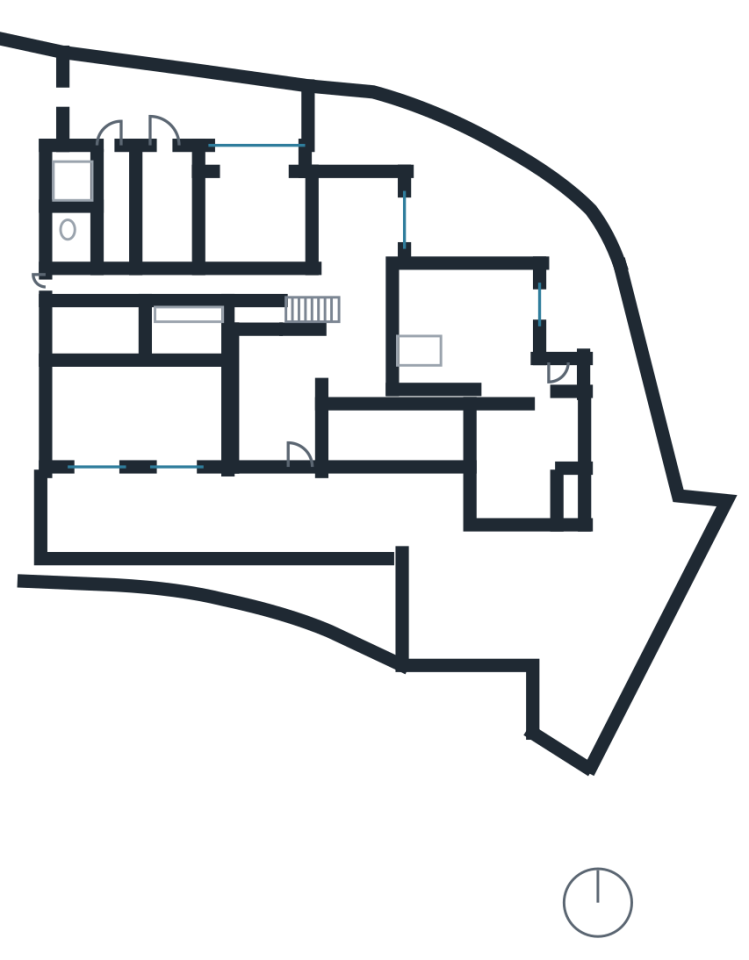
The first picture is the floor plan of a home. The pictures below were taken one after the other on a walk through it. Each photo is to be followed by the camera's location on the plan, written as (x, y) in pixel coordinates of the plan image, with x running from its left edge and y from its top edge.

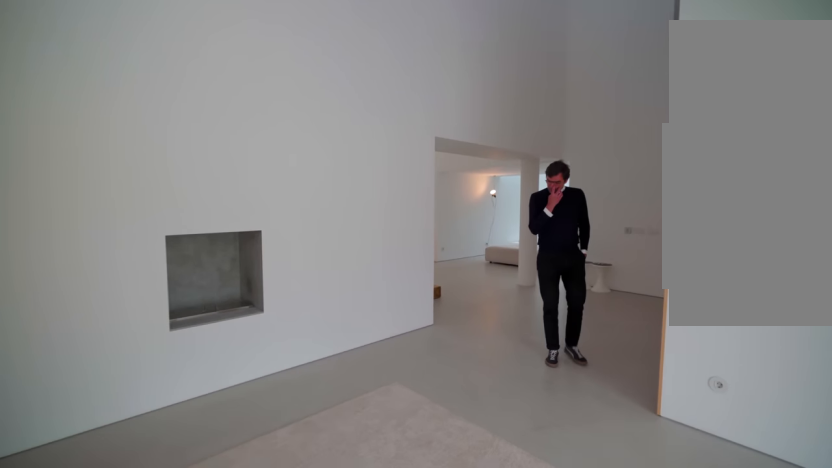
(250, 388)
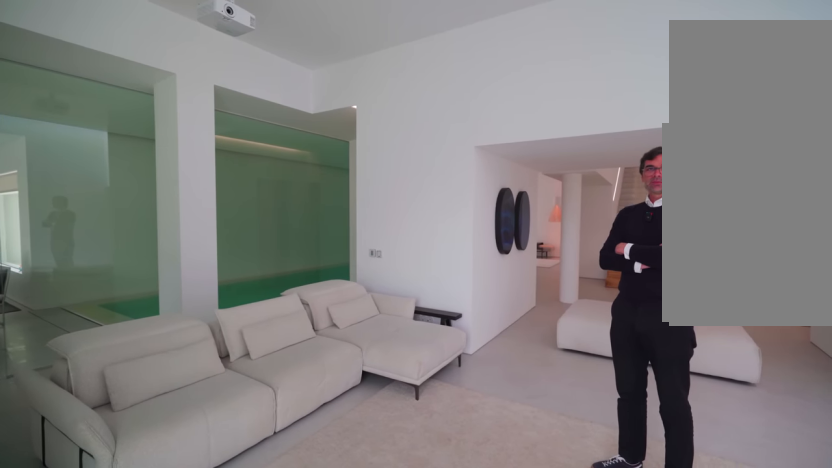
(509, 305)
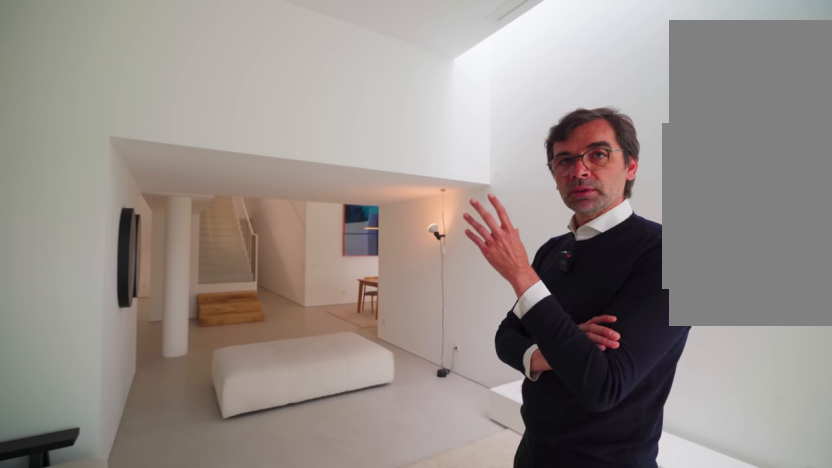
(515, 347)
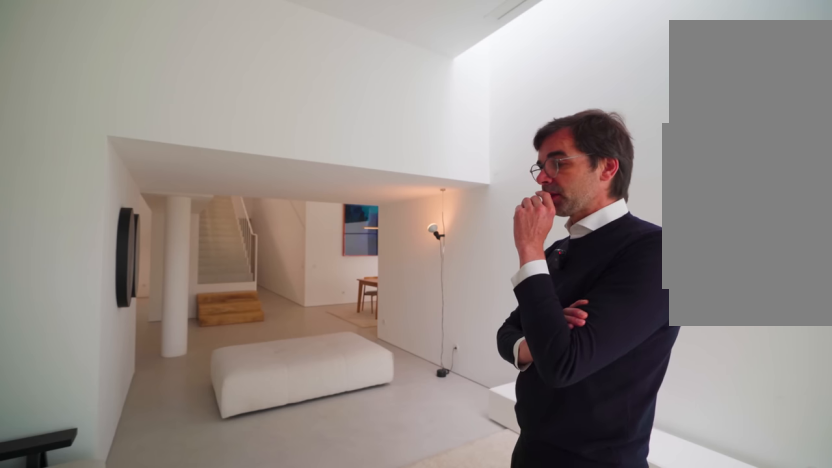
(515, 347)
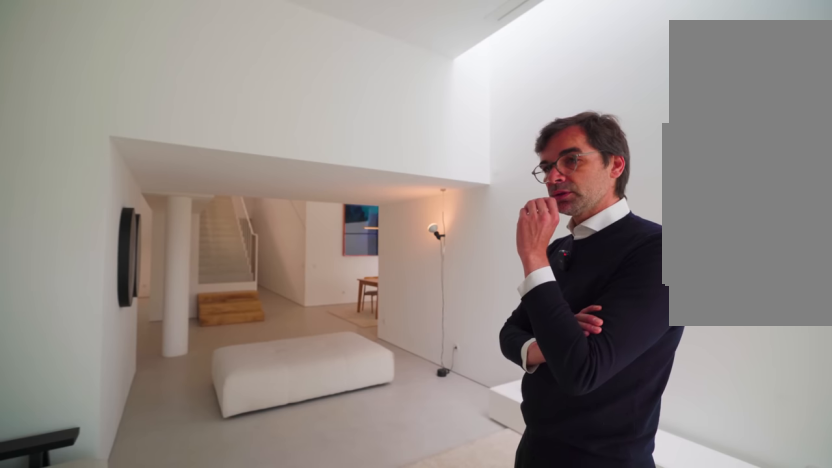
(515, 347)
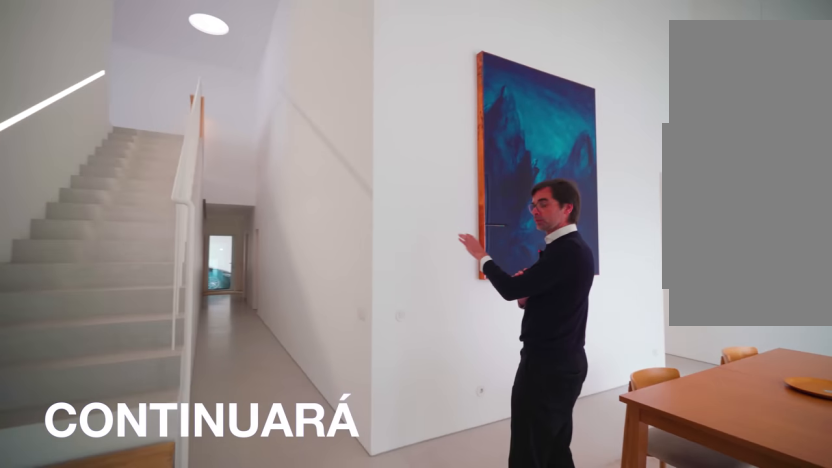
(360, 336)
